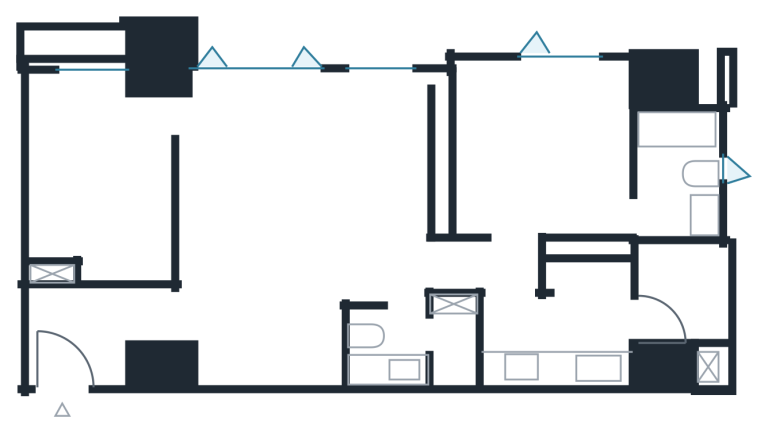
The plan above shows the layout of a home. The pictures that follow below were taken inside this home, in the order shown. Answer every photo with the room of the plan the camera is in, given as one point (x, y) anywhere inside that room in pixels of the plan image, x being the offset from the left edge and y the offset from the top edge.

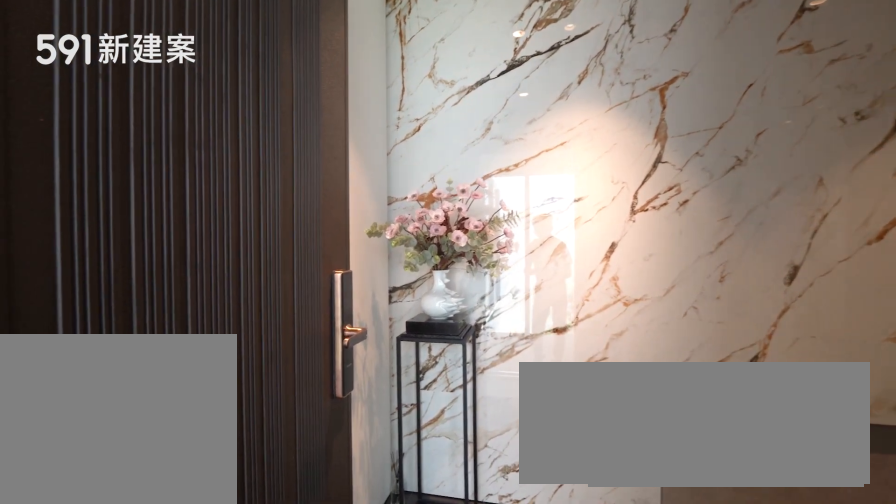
(80, 336)
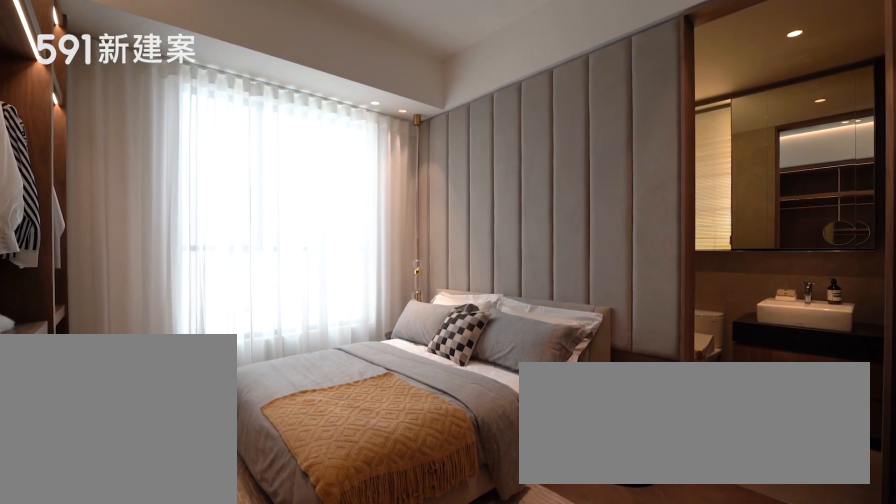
(545, 150)
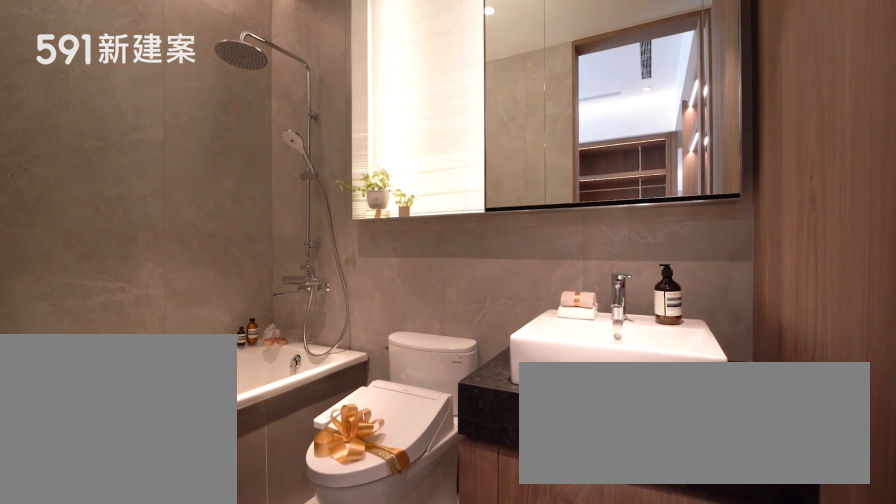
(678, 166)
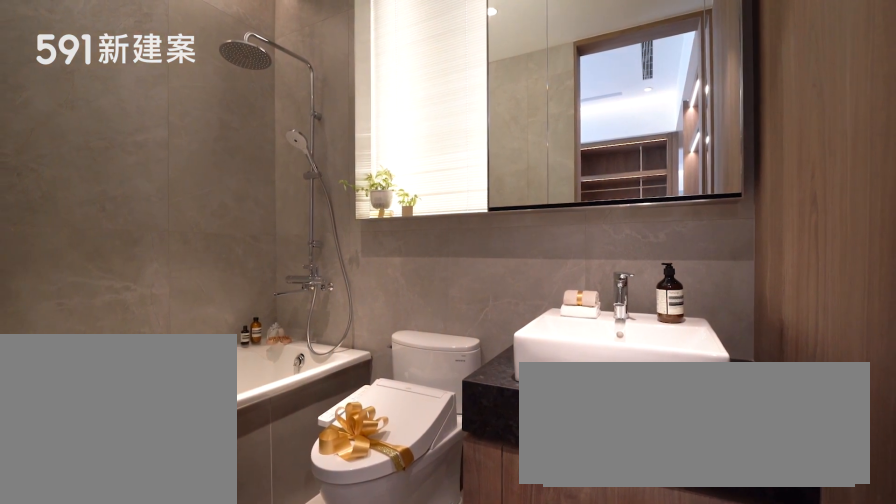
(678, 166)
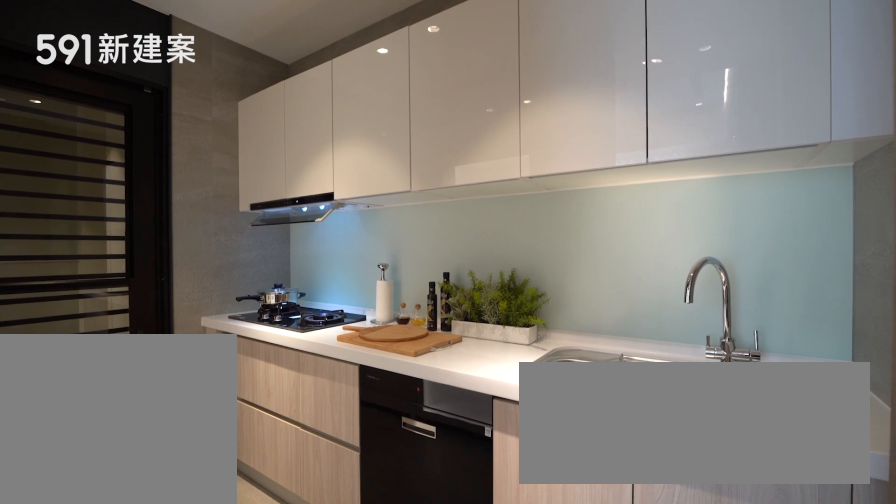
(560, 329)
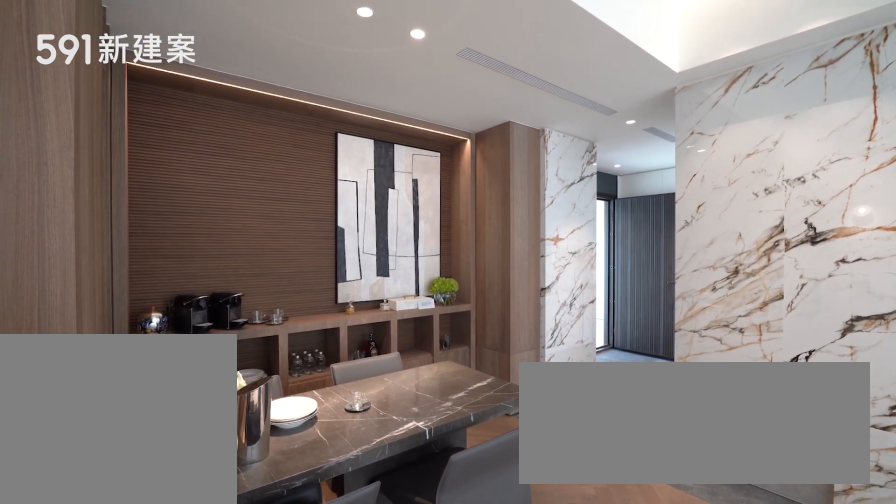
(267, 325)
